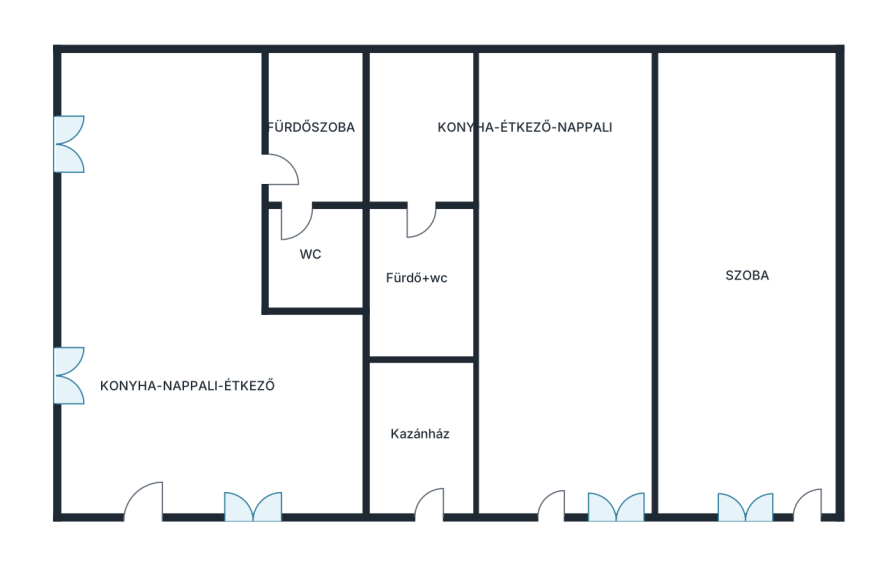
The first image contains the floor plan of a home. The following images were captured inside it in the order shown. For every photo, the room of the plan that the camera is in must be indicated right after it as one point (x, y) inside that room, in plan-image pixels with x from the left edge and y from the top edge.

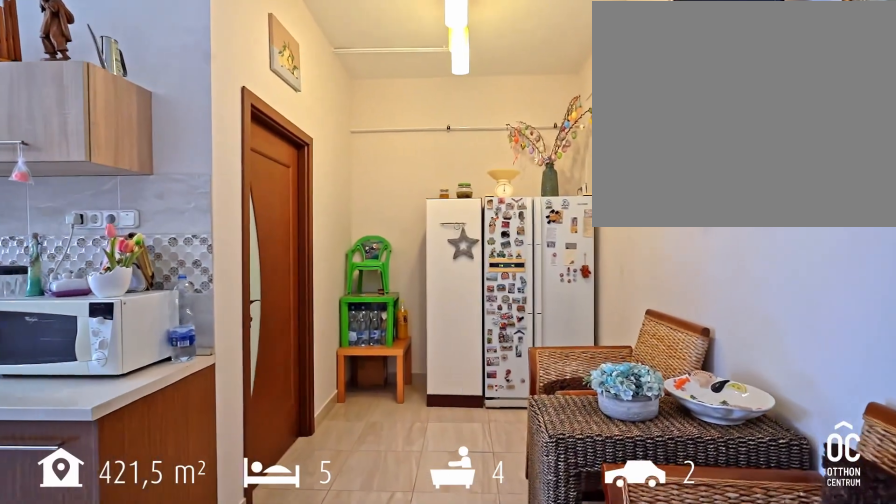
(418, 126)
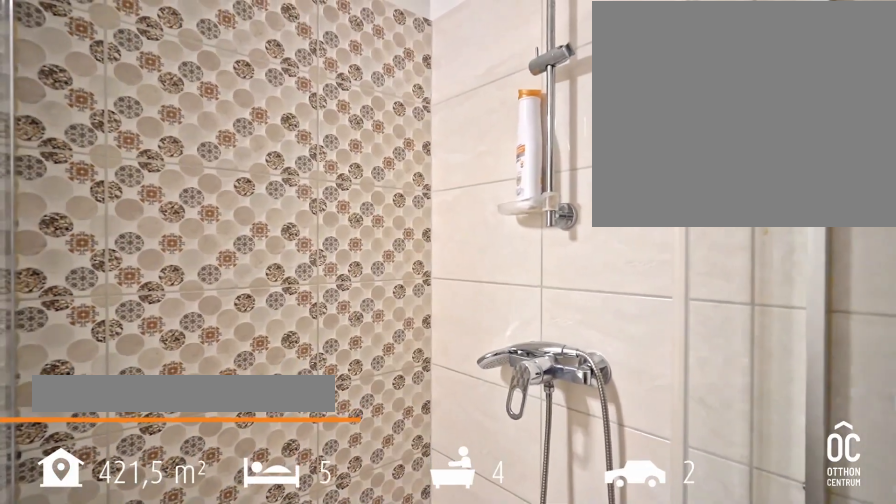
(416, 282)
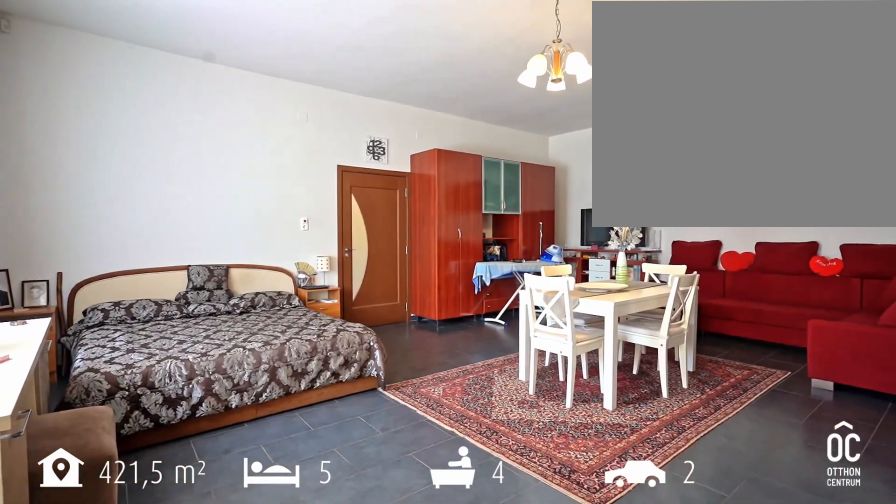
(742, 276)
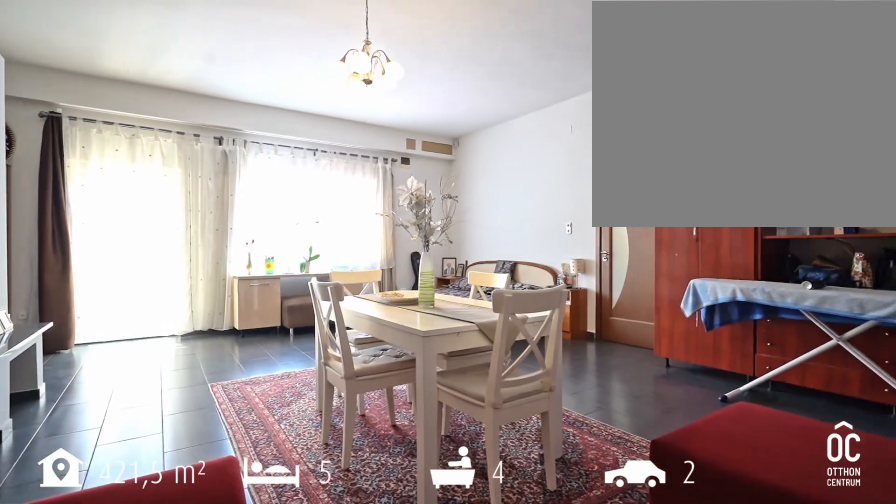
(742, 276)
